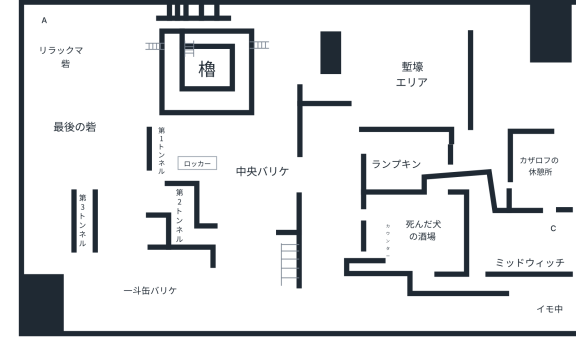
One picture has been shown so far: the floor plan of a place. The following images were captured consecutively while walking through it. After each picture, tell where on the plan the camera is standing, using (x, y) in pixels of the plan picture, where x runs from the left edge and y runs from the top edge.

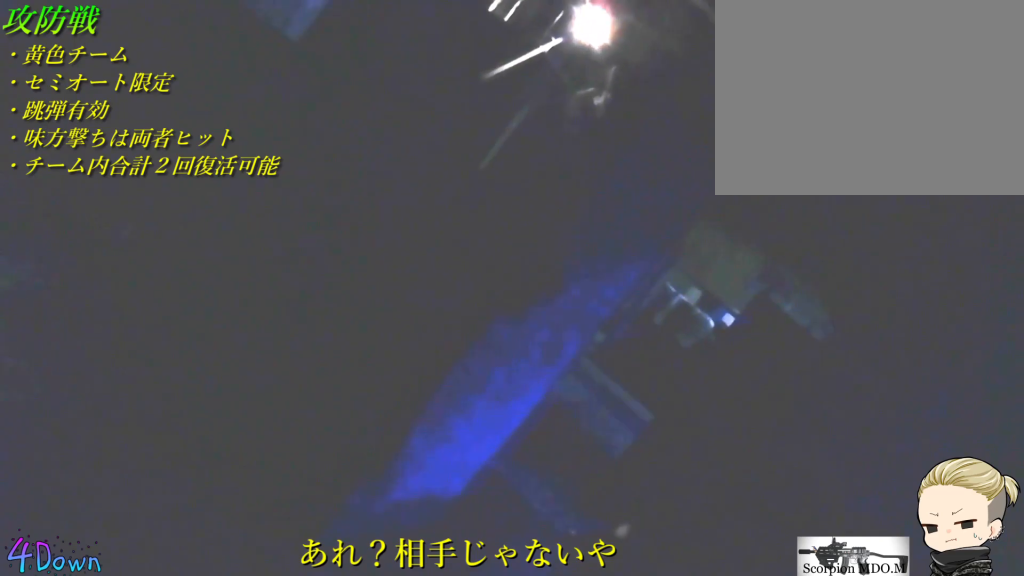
(119, 187)
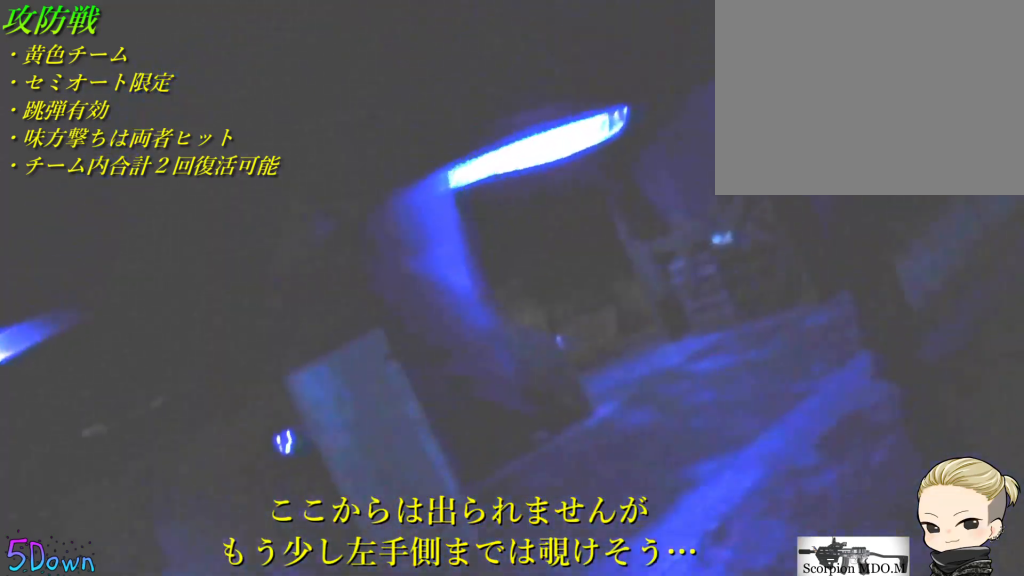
(204, 235)
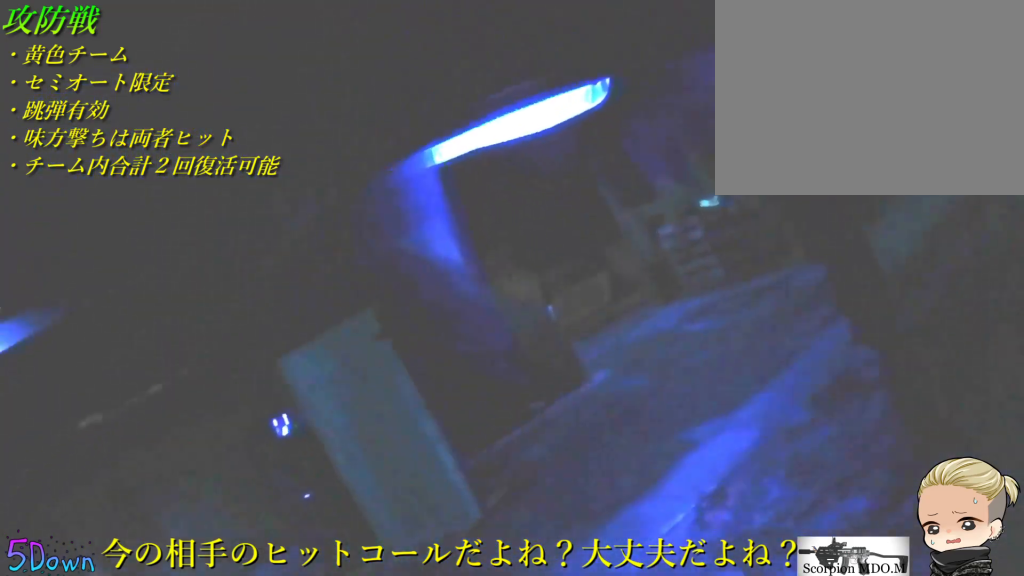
(204, 235)
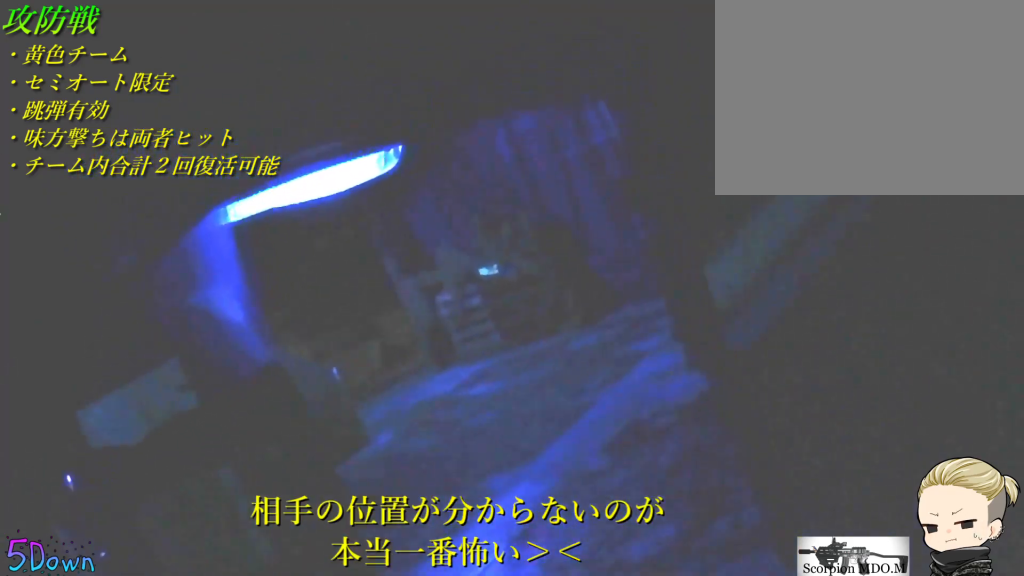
(204, 235)
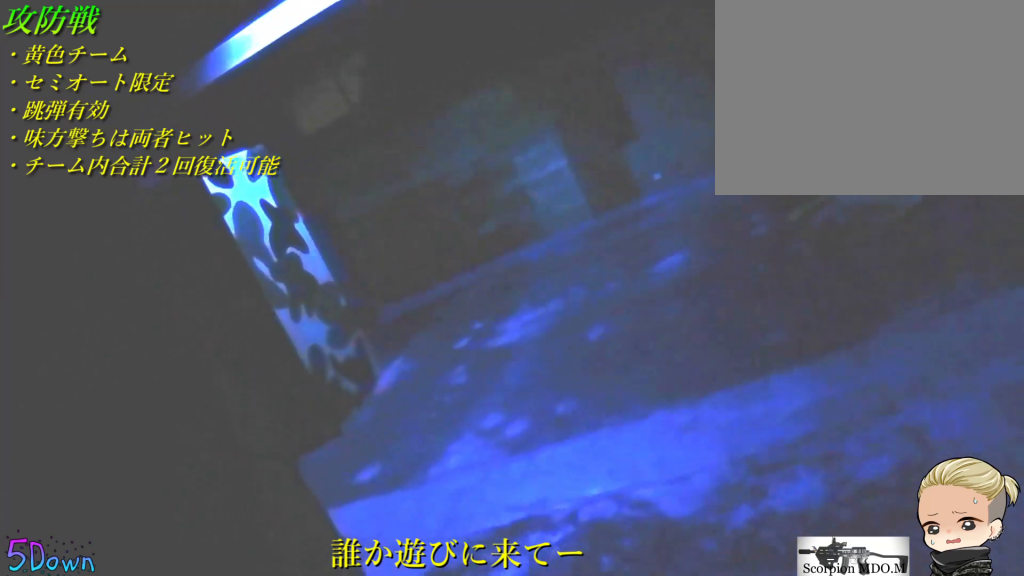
(204, 235)
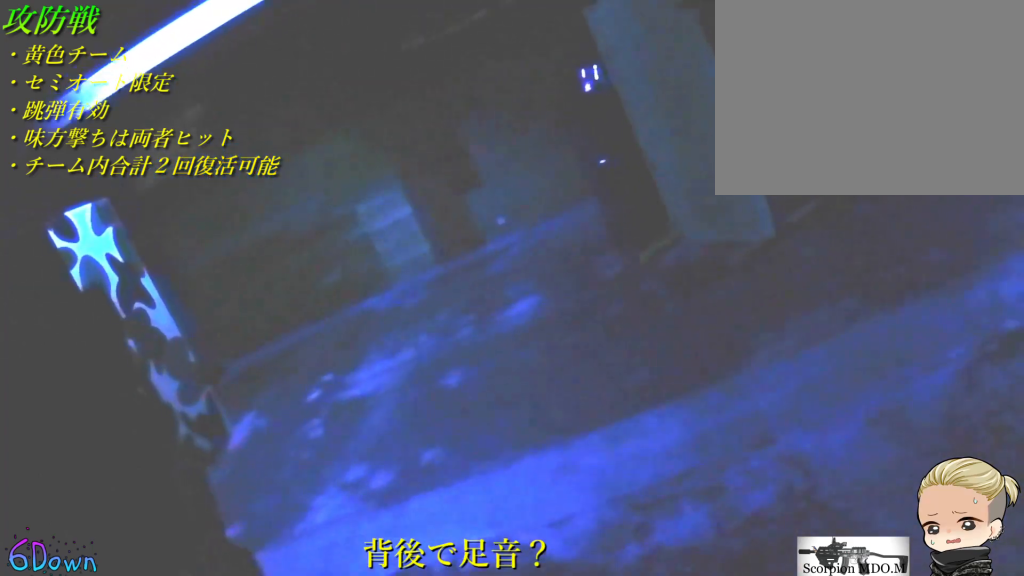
(204, 235)
